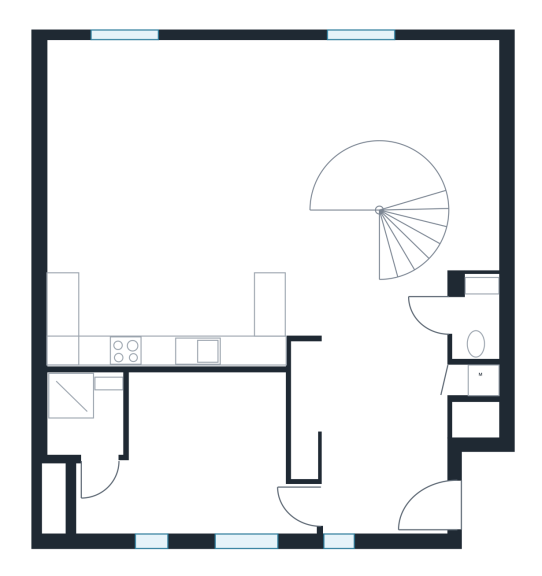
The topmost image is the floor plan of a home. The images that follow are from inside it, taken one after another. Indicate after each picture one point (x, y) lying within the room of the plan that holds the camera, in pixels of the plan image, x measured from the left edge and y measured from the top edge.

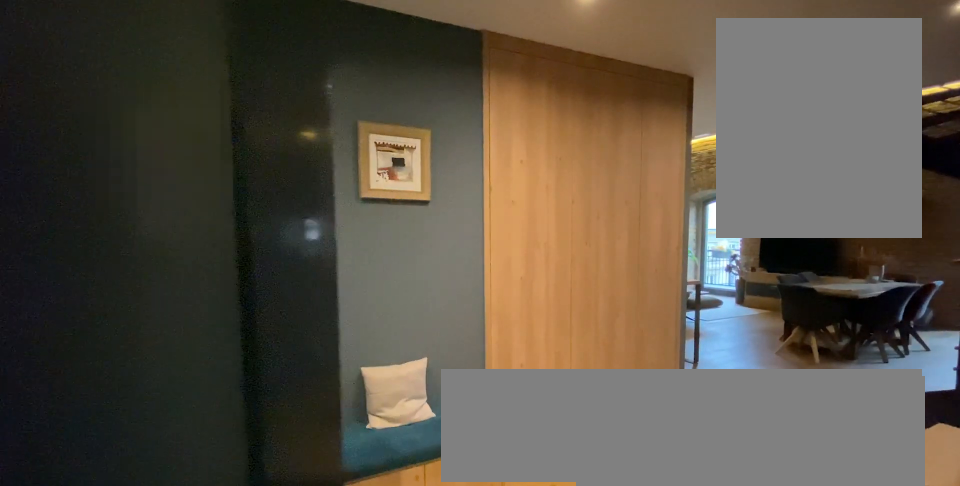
(388, 444)
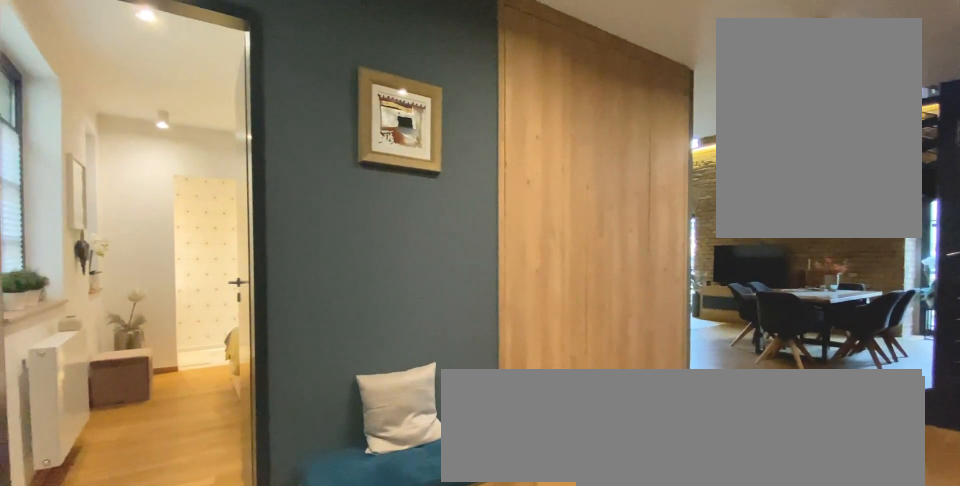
(388, 444)
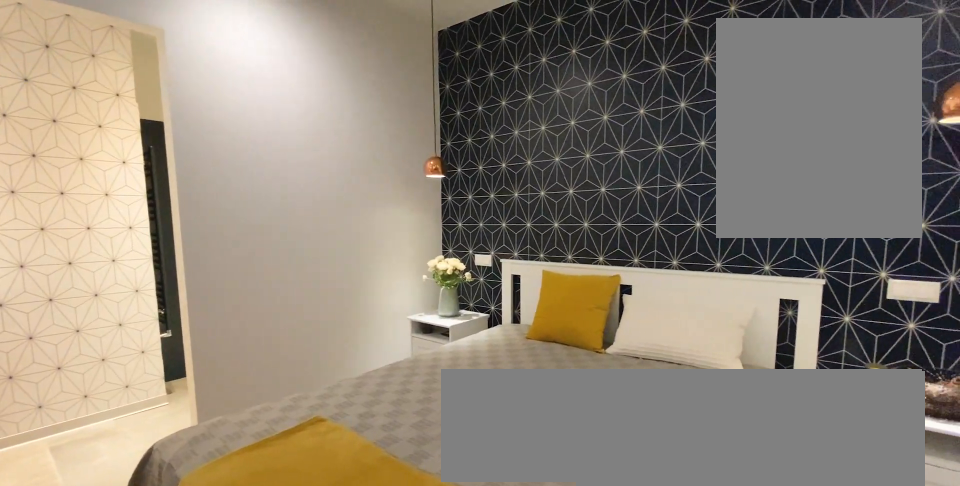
(202, 444)
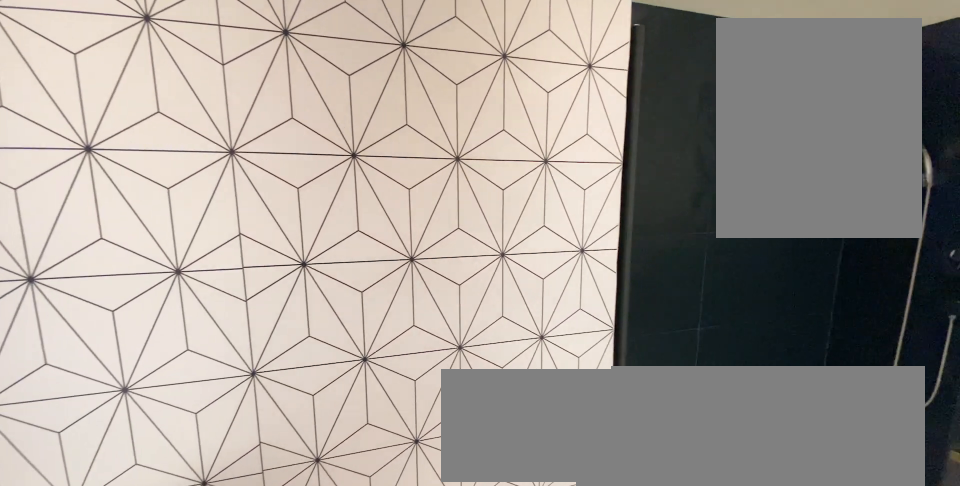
(92, 444)
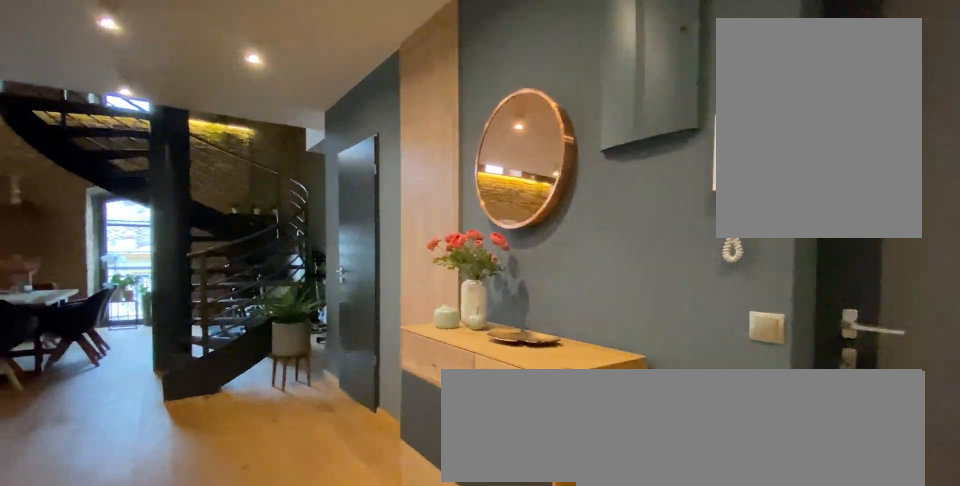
(388, 444)
